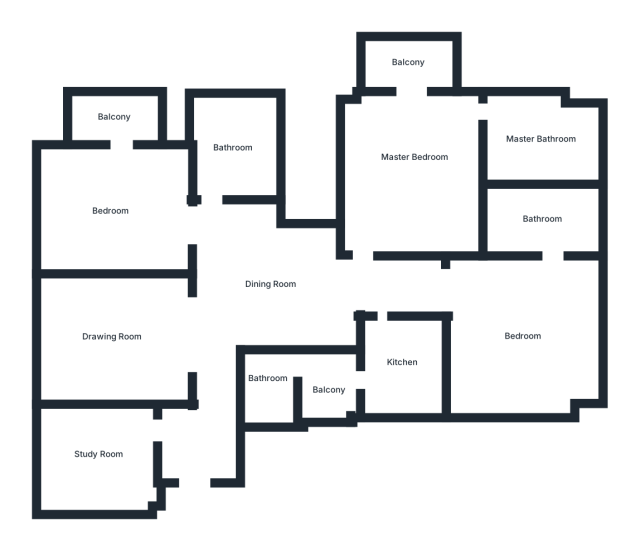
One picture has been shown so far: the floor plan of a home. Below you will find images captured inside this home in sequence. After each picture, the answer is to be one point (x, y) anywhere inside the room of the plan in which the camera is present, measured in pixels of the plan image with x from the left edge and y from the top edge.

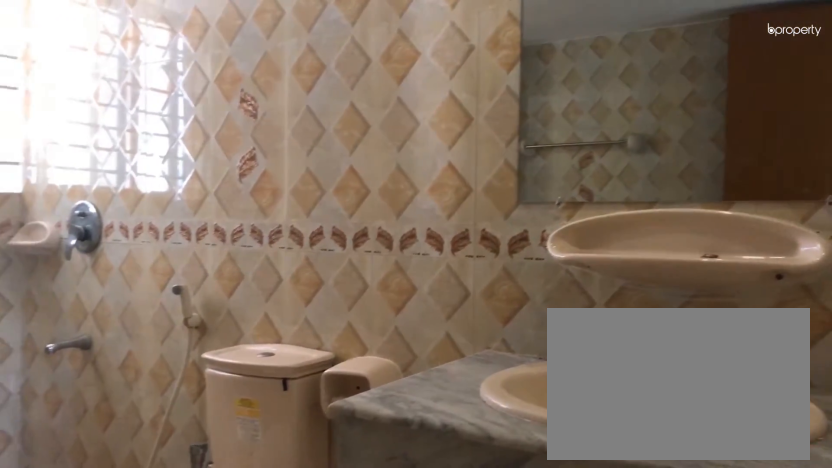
(540, 139)
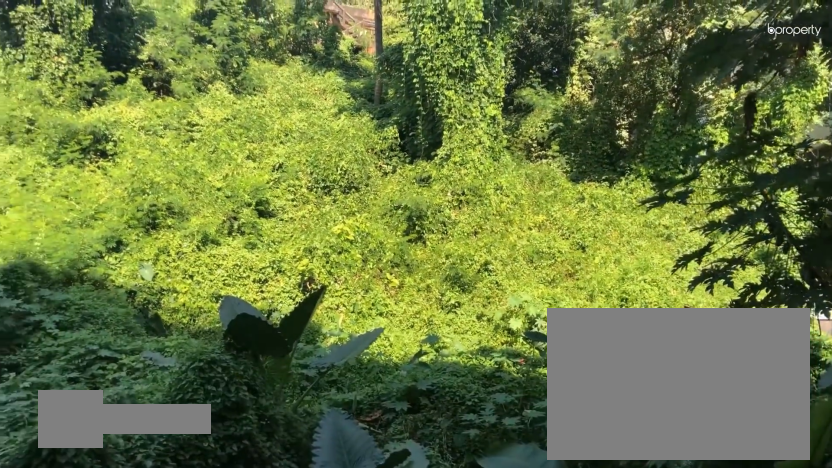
(409, 62)
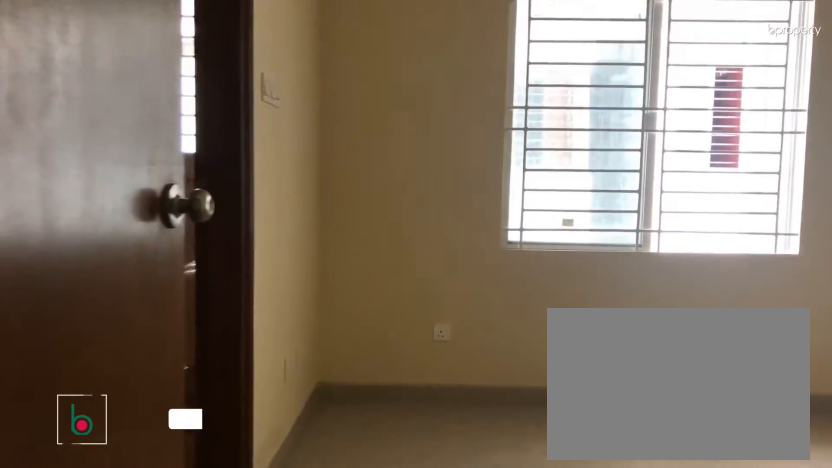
(522, 335)
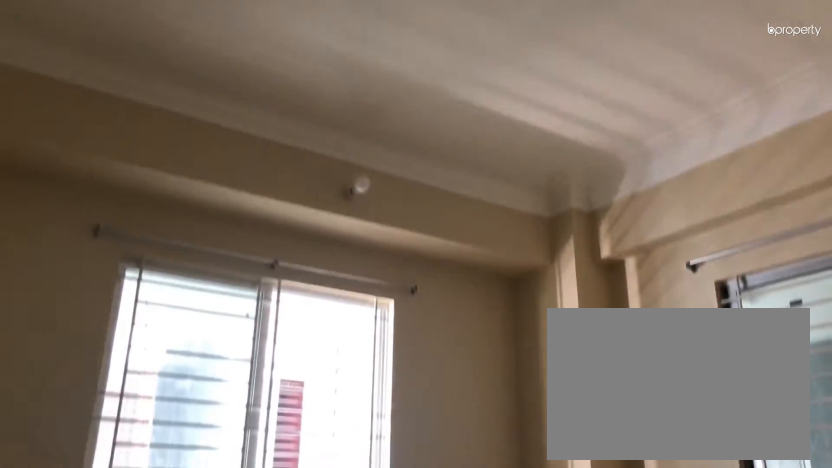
(521, 335)
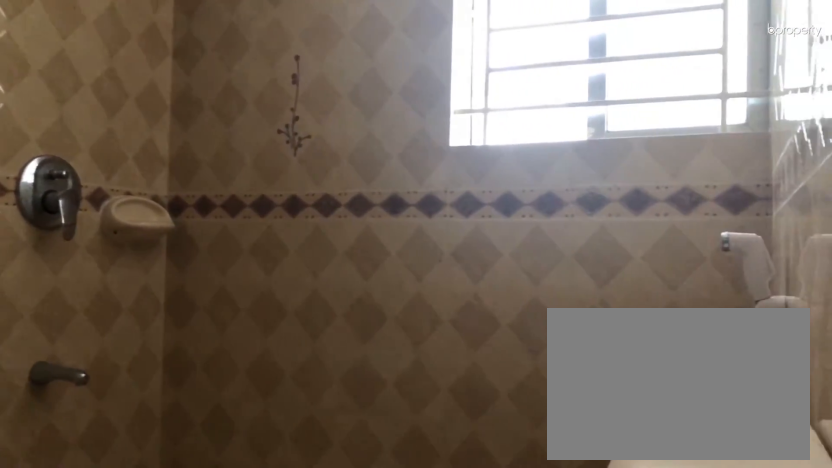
(542, 218)
